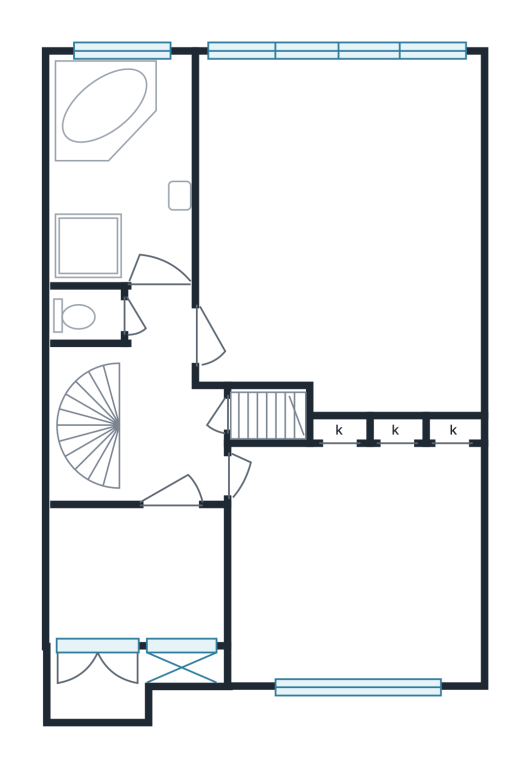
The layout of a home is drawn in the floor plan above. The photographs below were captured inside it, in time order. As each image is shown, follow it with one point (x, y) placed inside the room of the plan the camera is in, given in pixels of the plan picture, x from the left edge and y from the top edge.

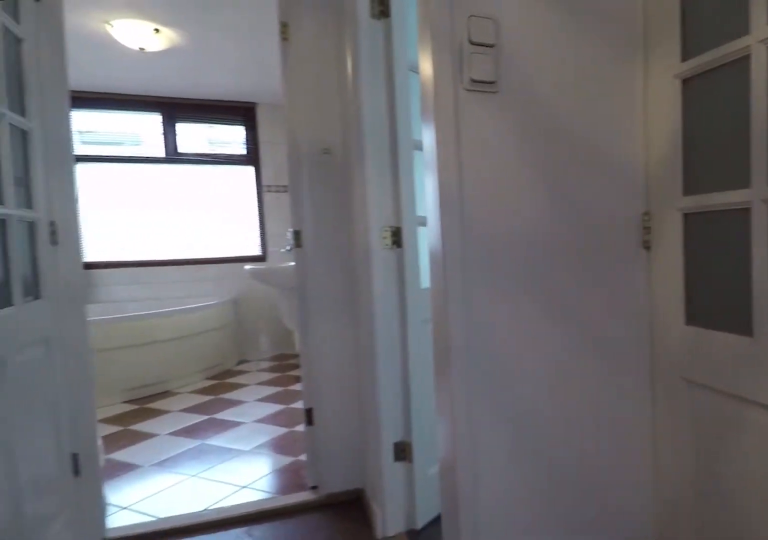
(153, 411)
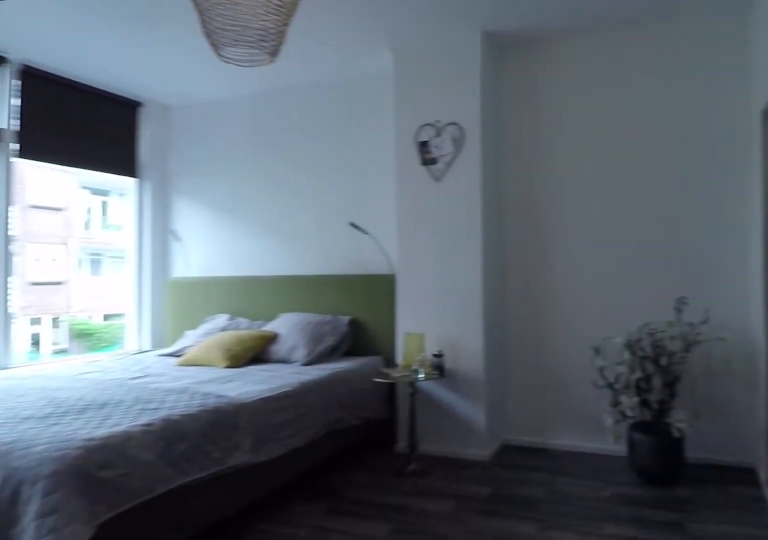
(339, 230)
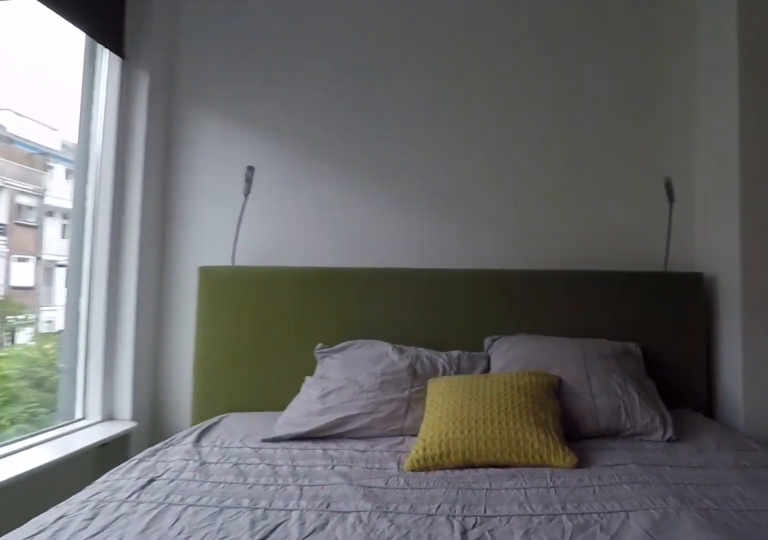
(339, 230)
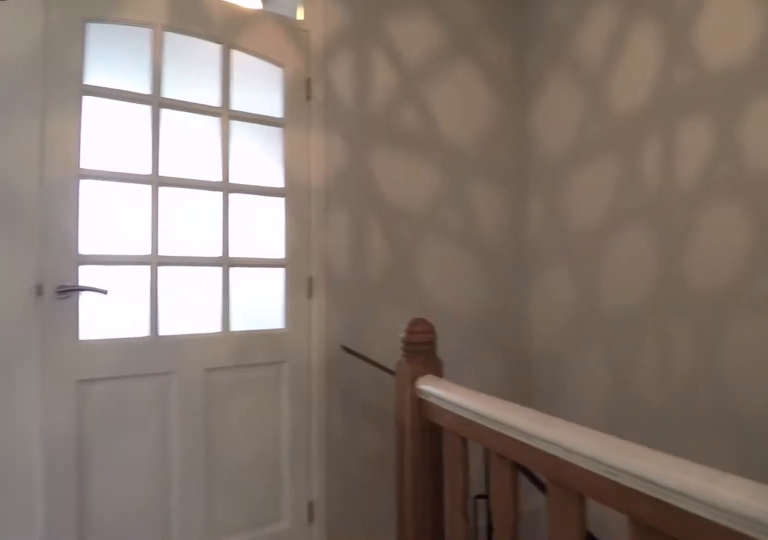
(153, 411)
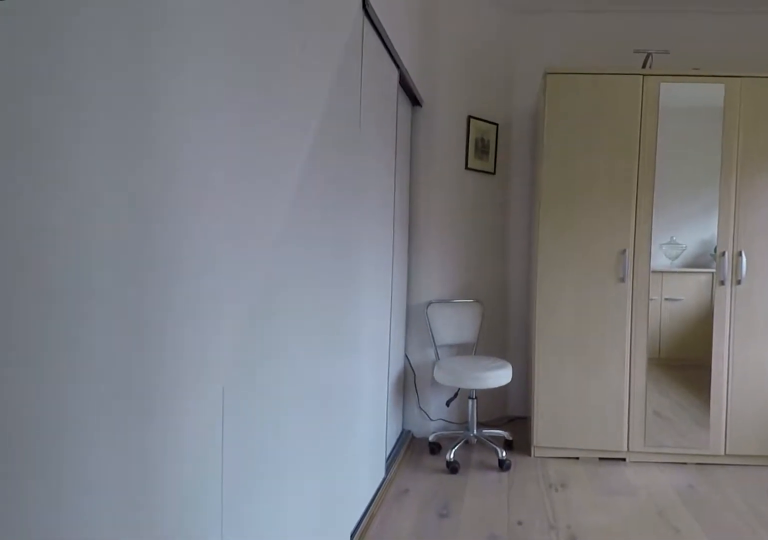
(342, 515)
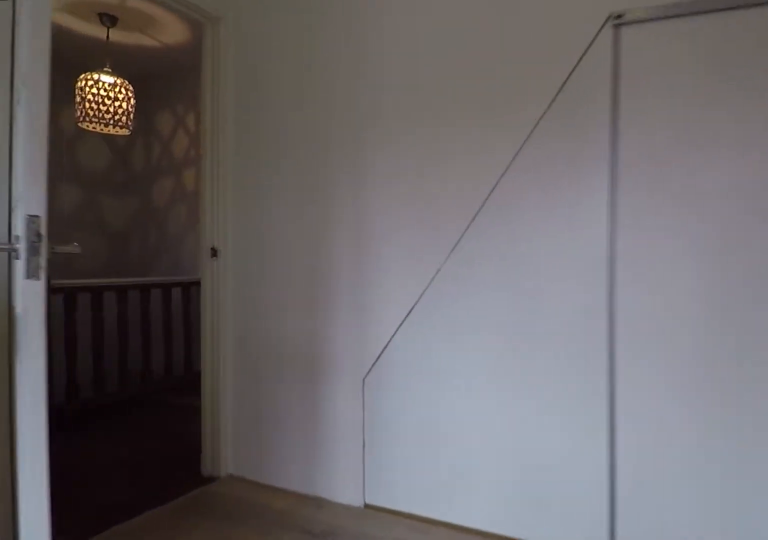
(342, 515)
